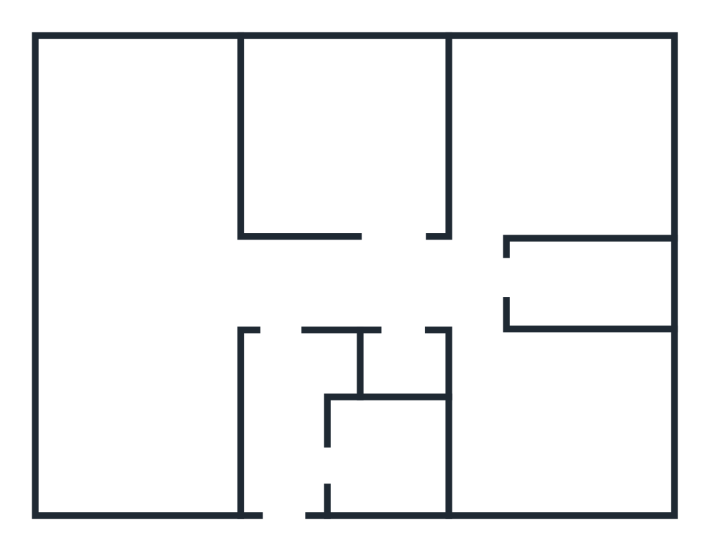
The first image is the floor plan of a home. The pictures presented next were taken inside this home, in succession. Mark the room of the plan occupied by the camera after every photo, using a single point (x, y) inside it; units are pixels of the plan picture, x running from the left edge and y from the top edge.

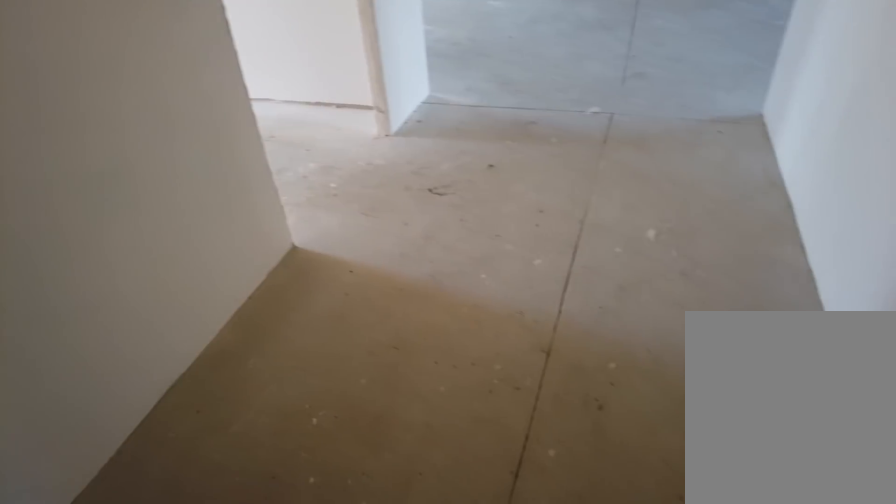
(413, 300)
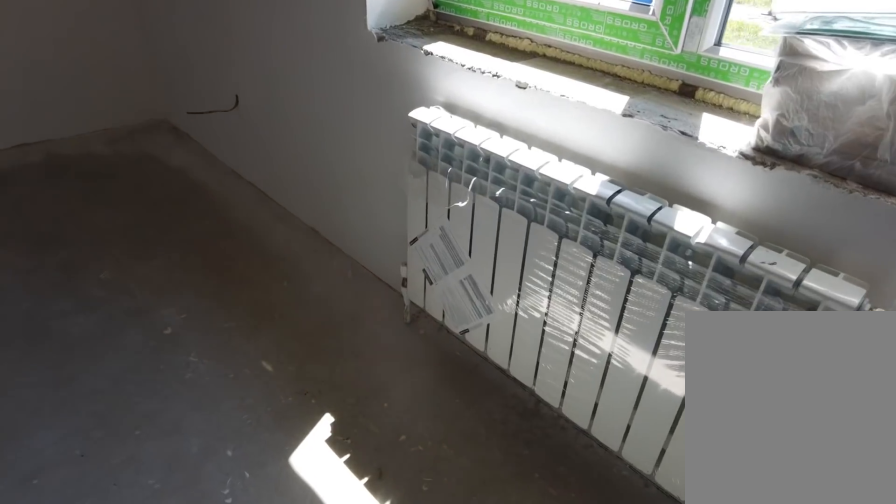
(513, 445)
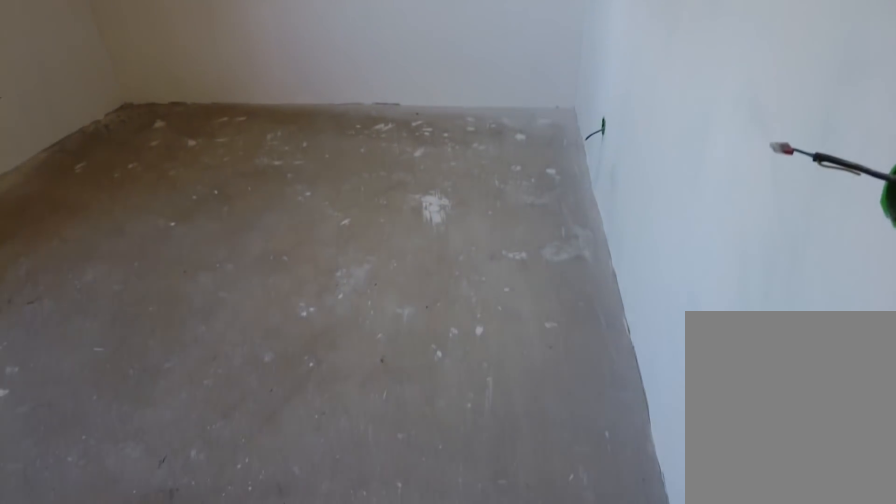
(494, 195)
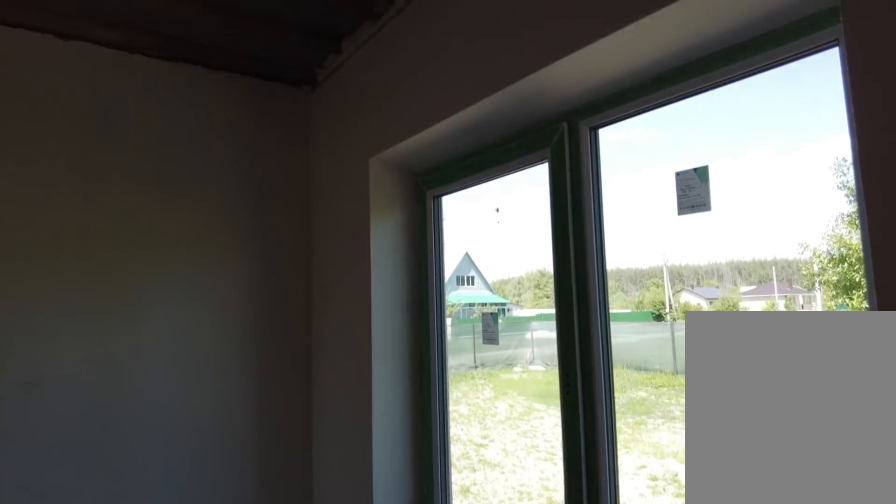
(494, 195)
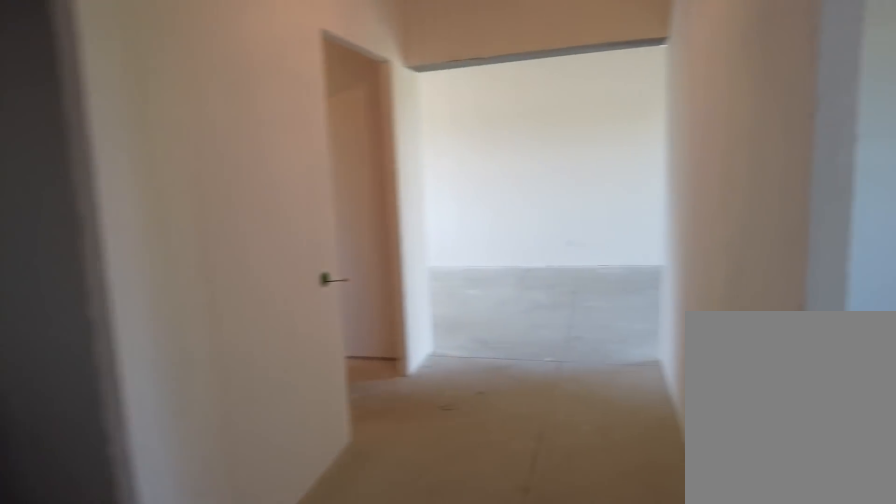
(468, 280)
